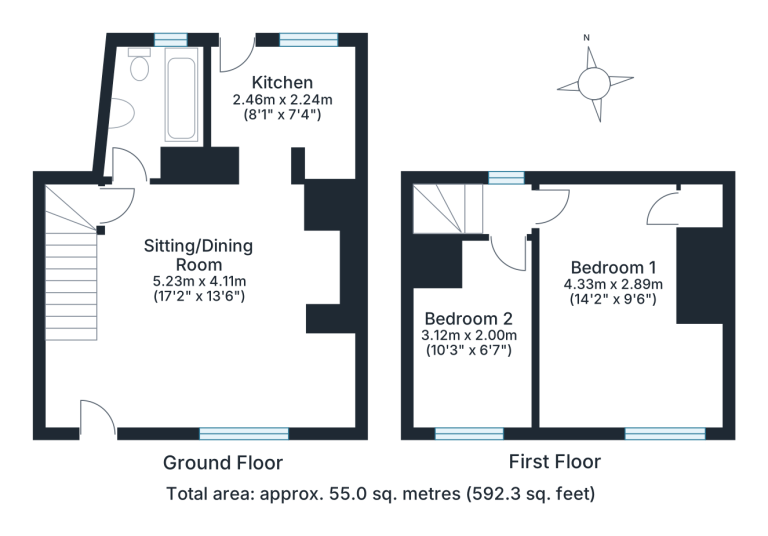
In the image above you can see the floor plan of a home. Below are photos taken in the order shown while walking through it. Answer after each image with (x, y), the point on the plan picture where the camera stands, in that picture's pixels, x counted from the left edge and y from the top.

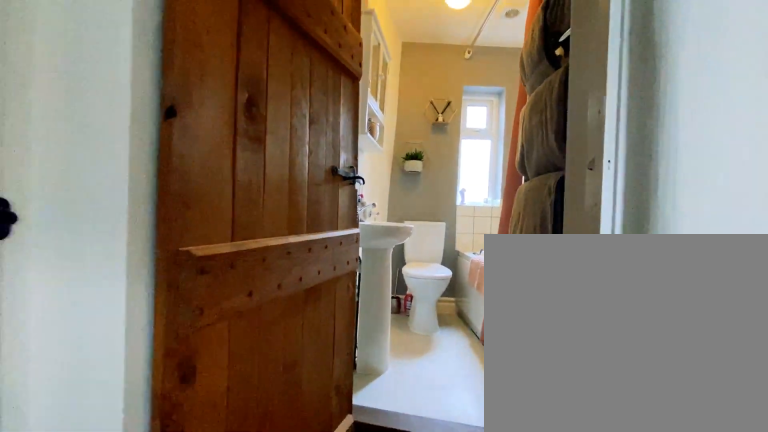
(136, 192)
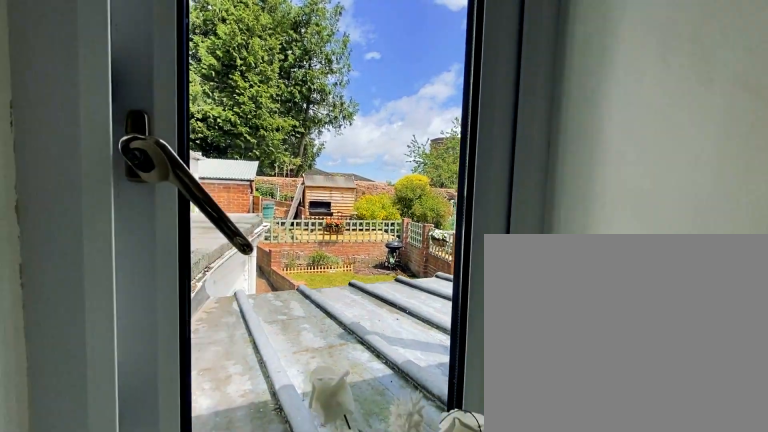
(508, 216)
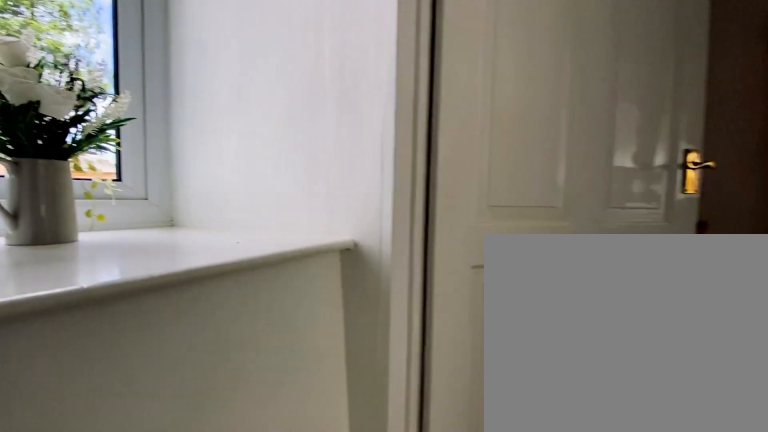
(506, 230)
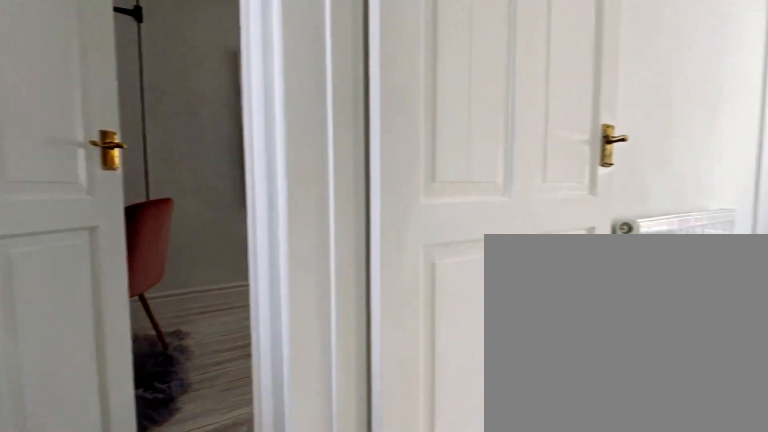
(503, 246)
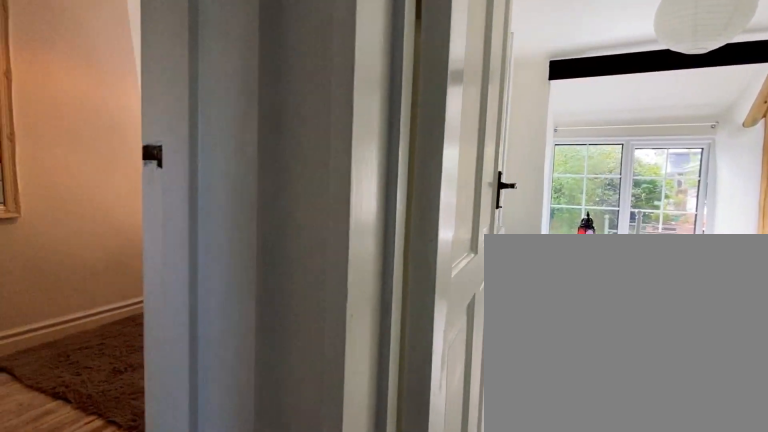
(514, 201)
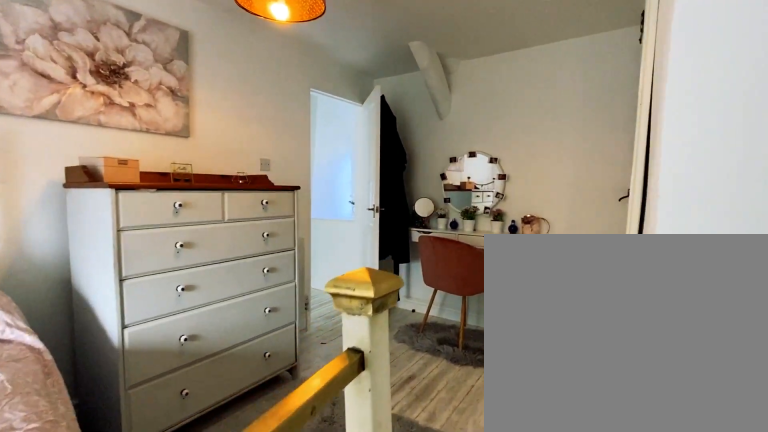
(615, 334)
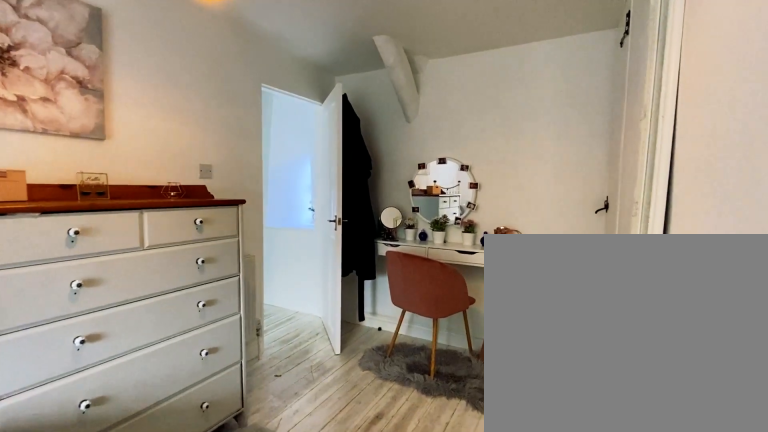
(615, 334)
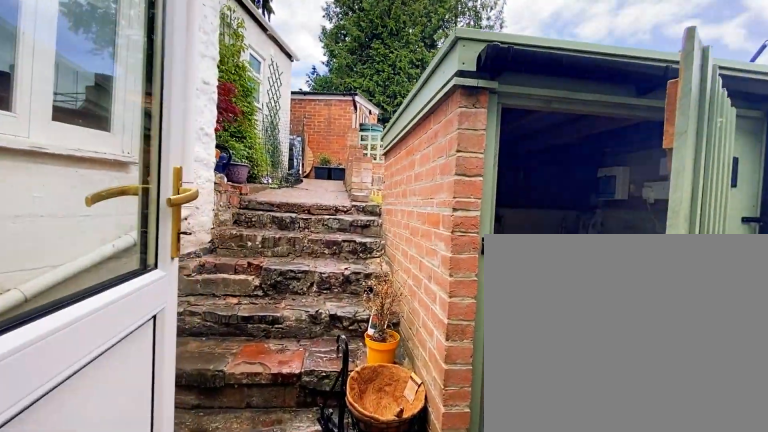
(237, 38)
